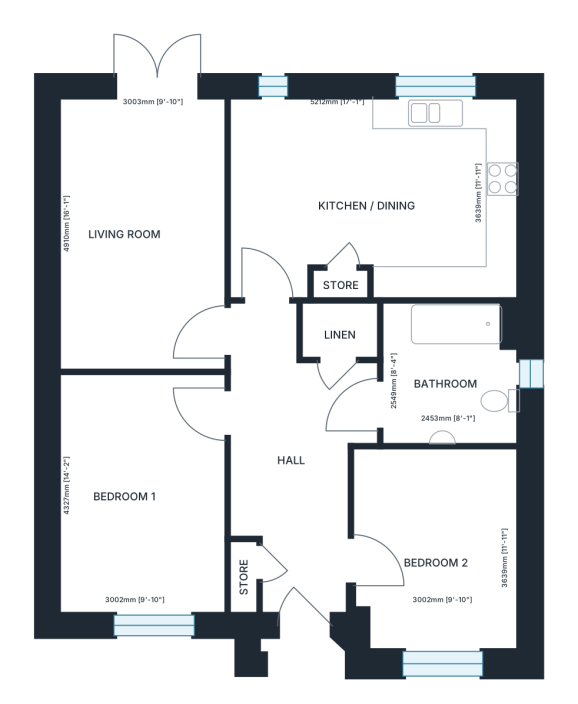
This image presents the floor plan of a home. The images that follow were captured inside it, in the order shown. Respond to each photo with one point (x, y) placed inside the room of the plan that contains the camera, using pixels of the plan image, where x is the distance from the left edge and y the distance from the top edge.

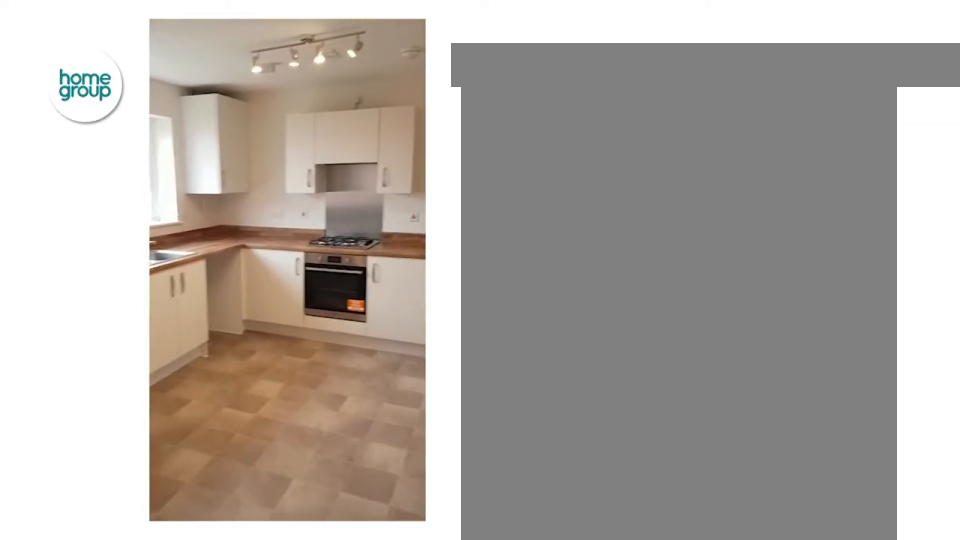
(374, 197)
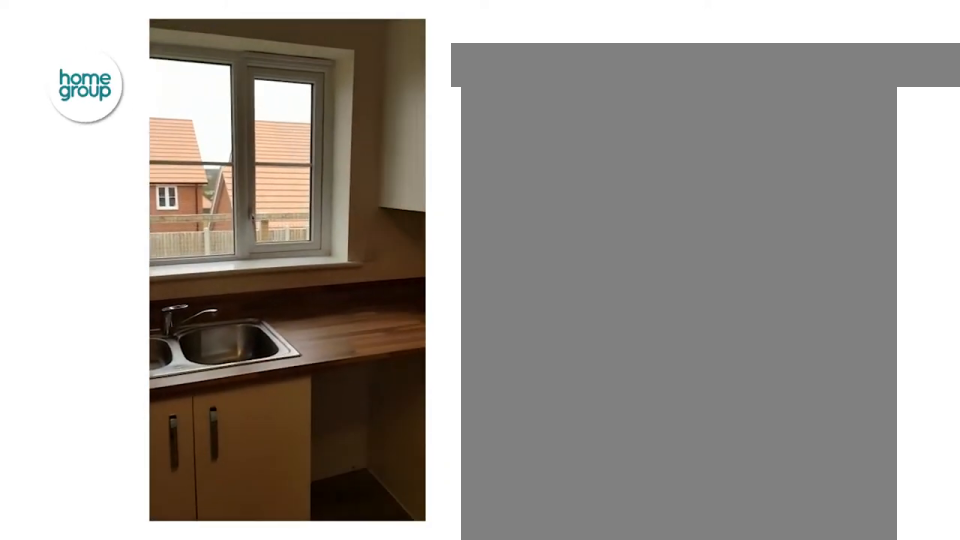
(374, 197)
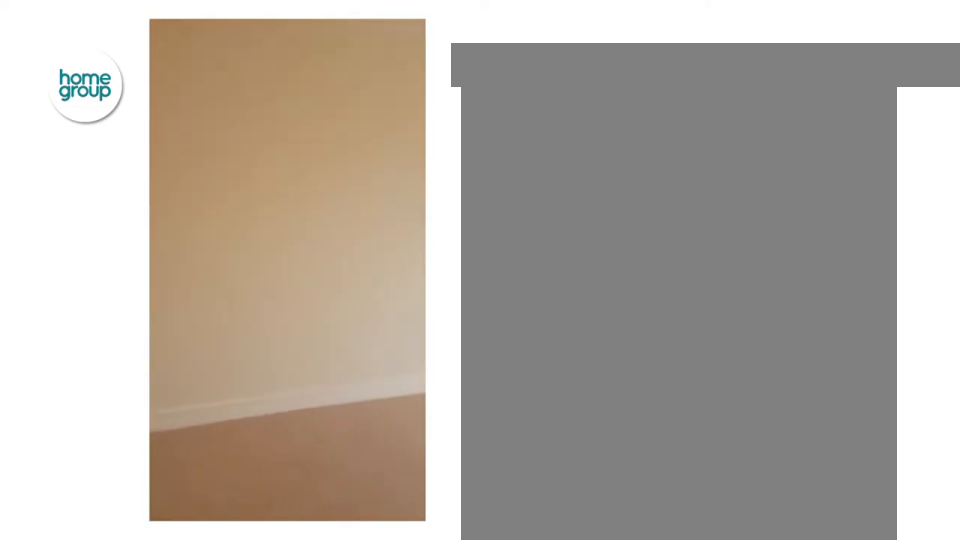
(142, 233)
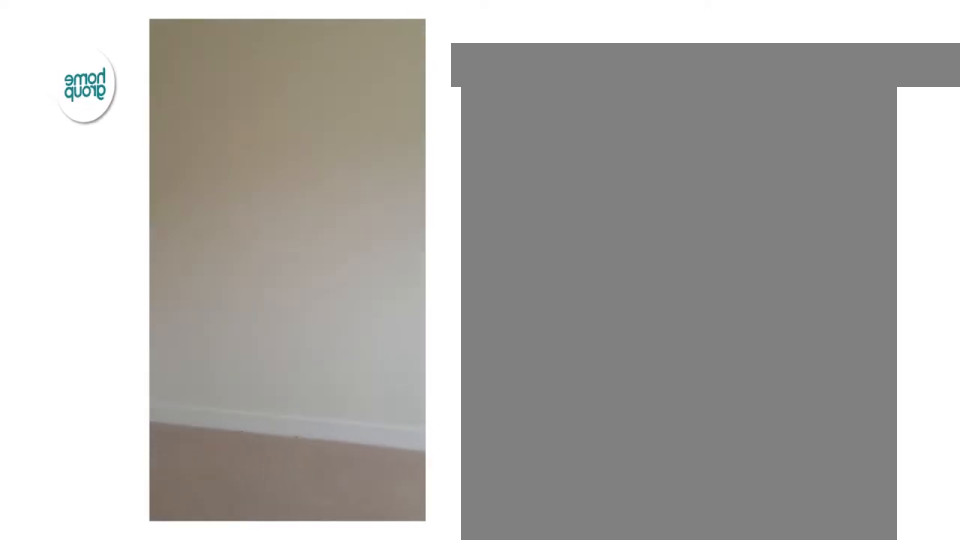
(439, 549)
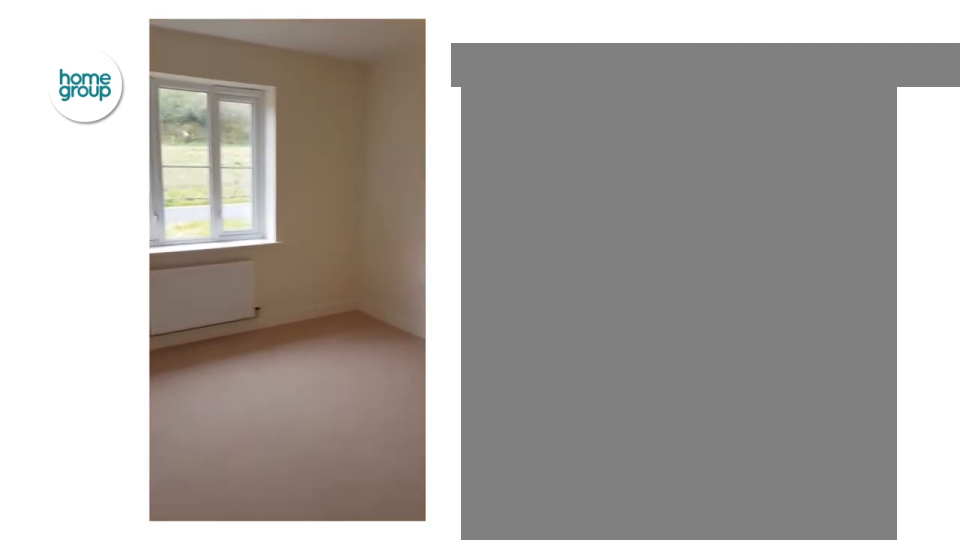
(142, 493)
